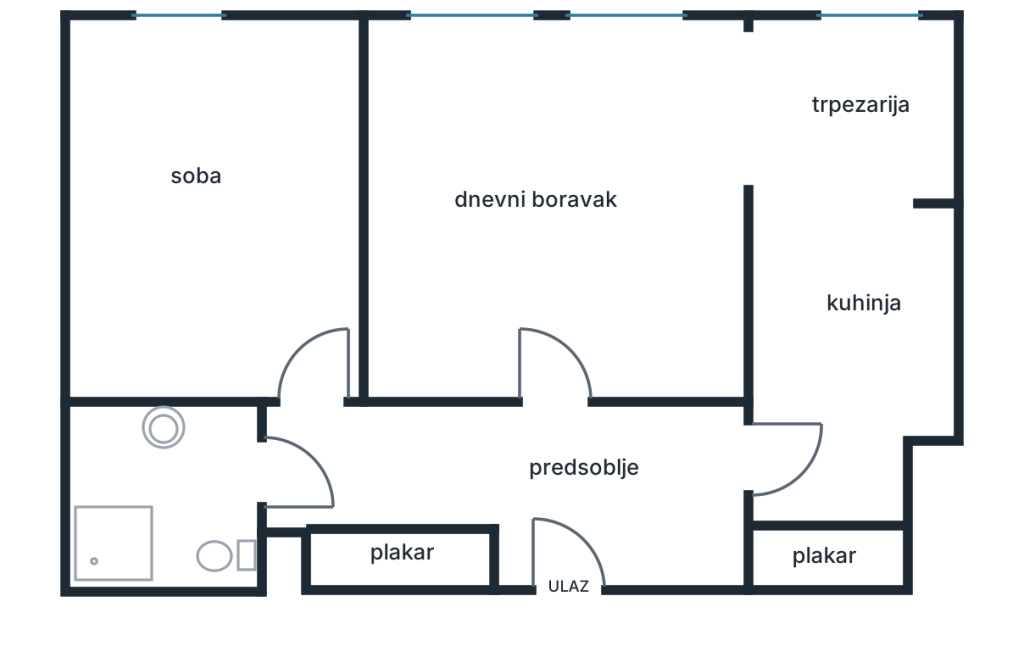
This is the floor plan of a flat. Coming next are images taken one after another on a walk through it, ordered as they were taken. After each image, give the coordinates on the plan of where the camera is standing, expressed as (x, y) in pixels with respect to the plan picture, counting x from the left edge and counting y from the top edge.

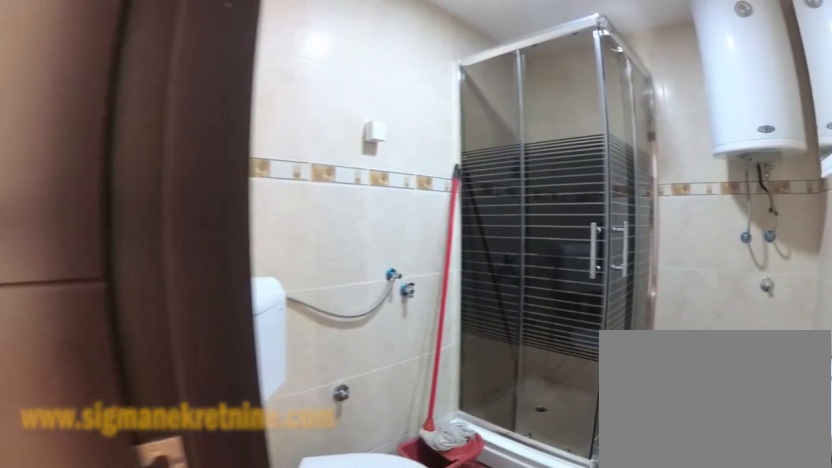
(263, 442)
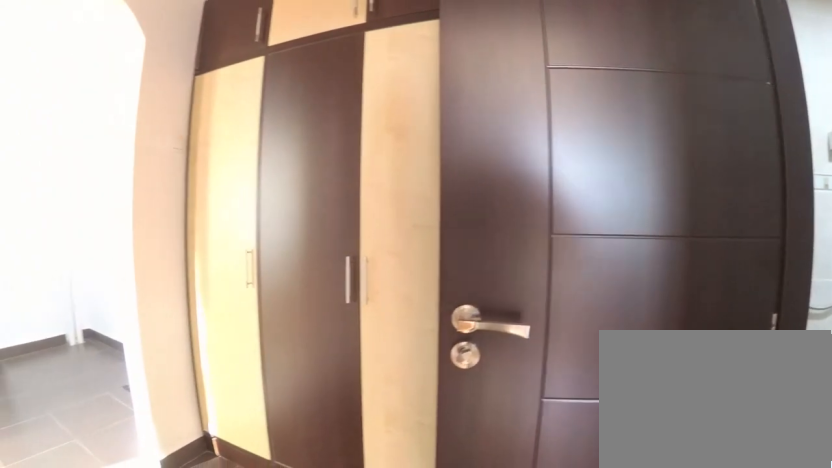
(247, 454)
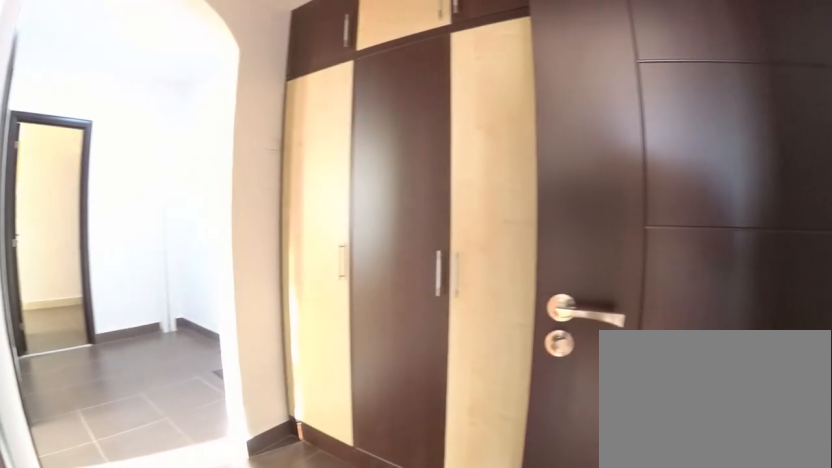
(247, 460)
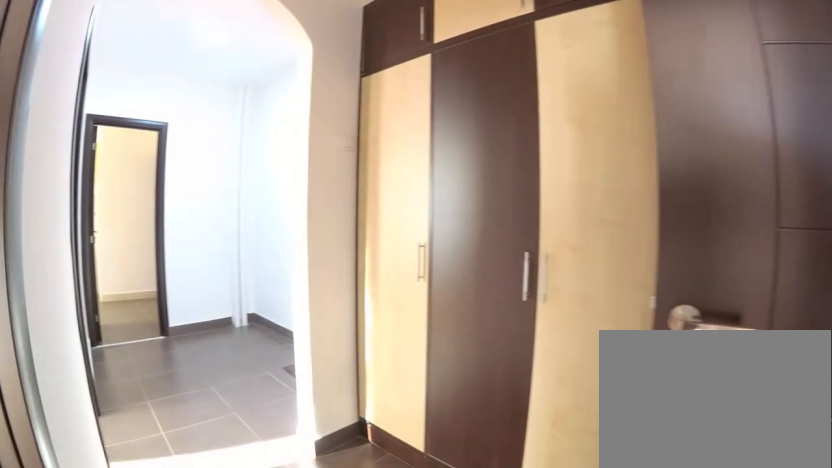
(249, 466)
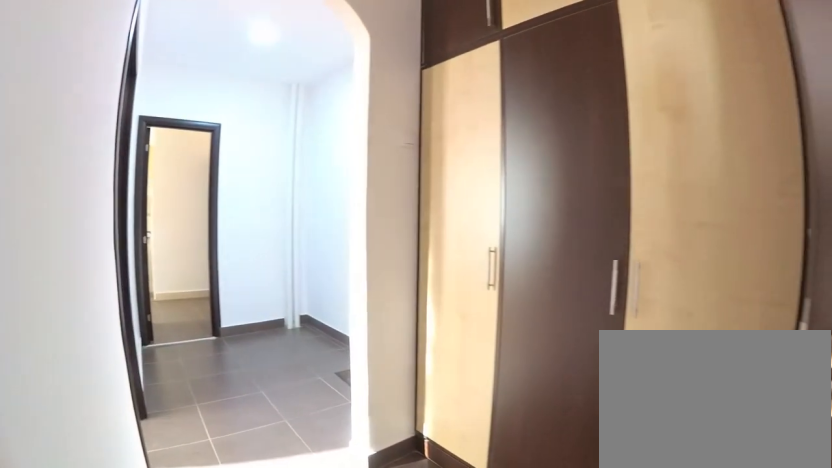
(252, 473)
